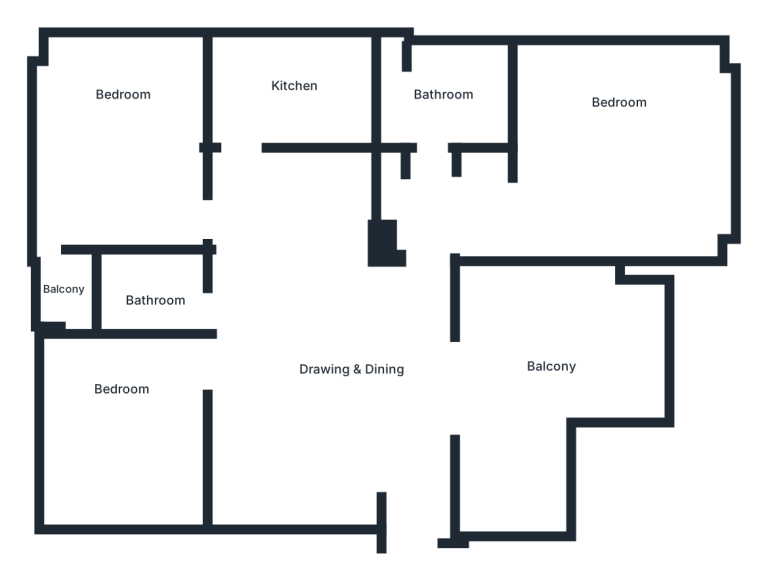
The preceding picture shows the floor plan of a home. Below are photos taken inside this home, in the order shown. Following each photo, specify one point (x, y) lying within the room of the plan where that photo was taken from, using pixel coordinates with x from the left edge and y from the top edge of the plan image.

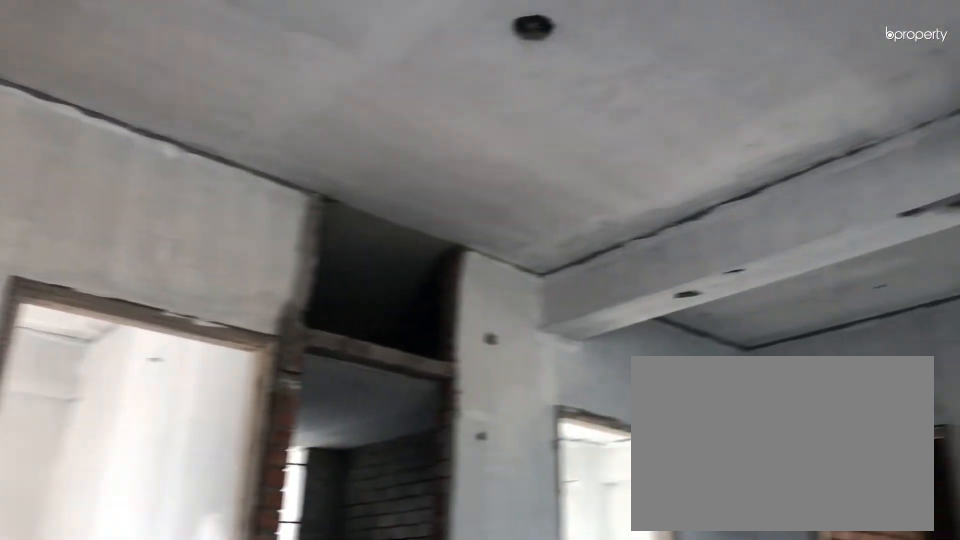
(345, 373)
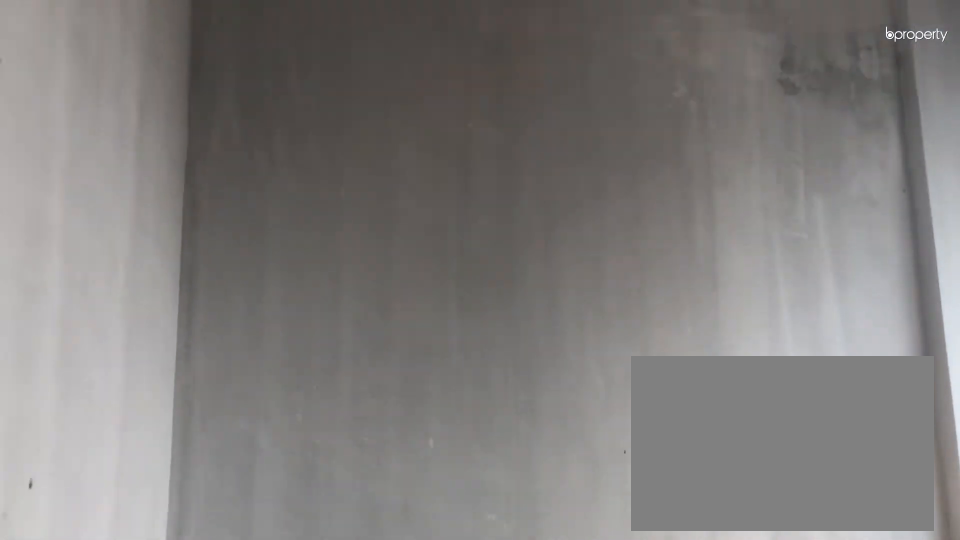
(121, 435)
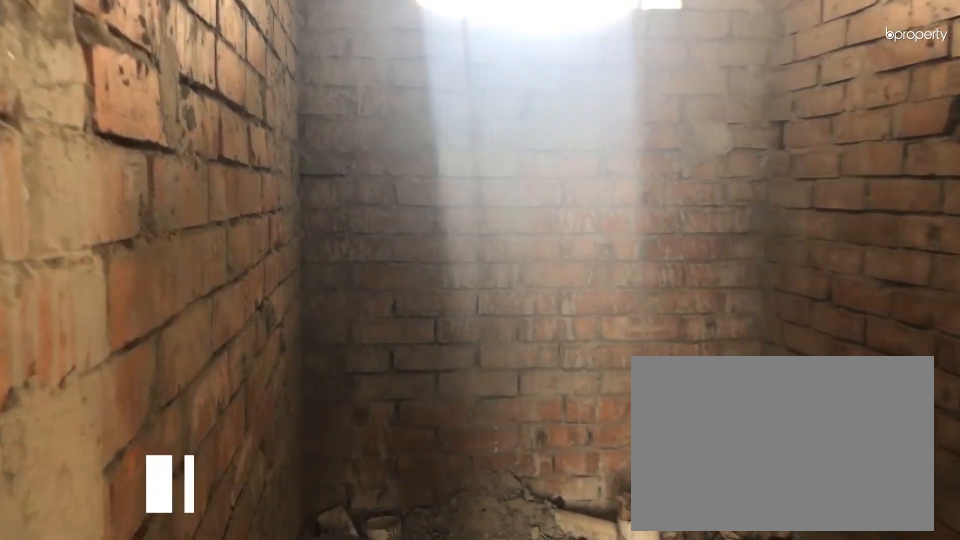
(153, 298)
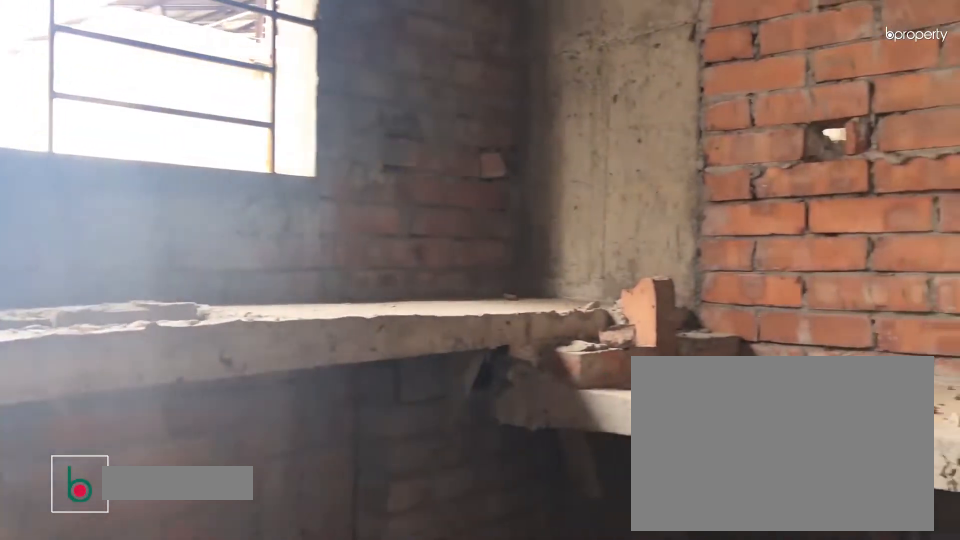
(291, 93)
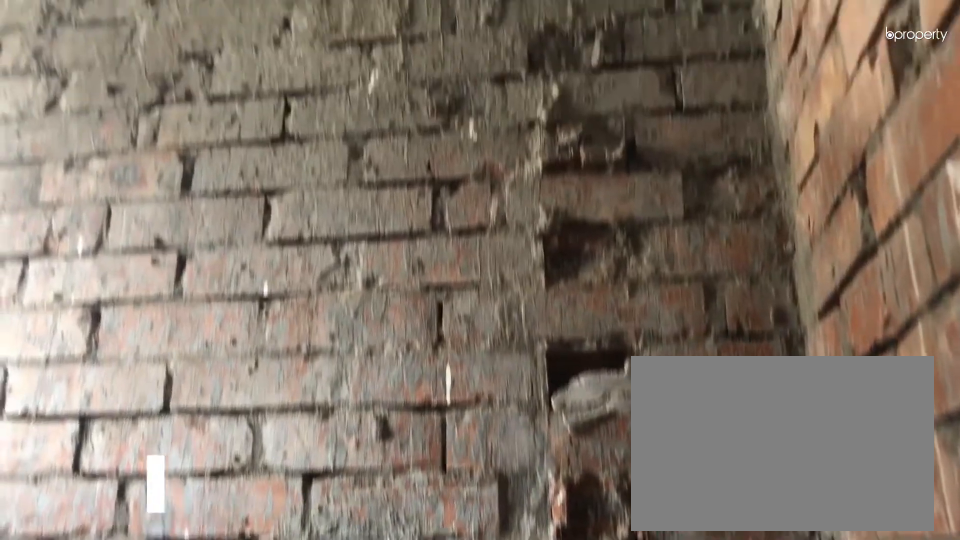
(444, 93)
